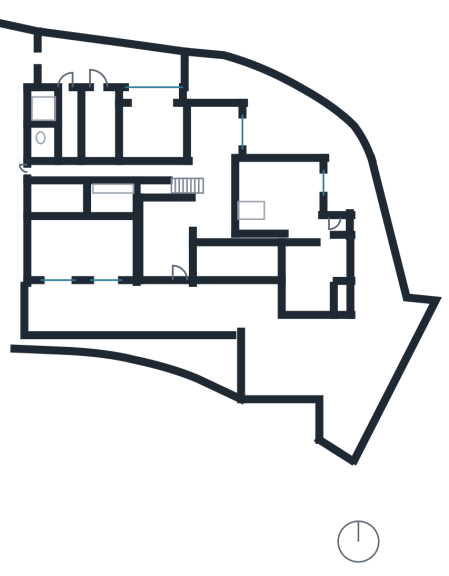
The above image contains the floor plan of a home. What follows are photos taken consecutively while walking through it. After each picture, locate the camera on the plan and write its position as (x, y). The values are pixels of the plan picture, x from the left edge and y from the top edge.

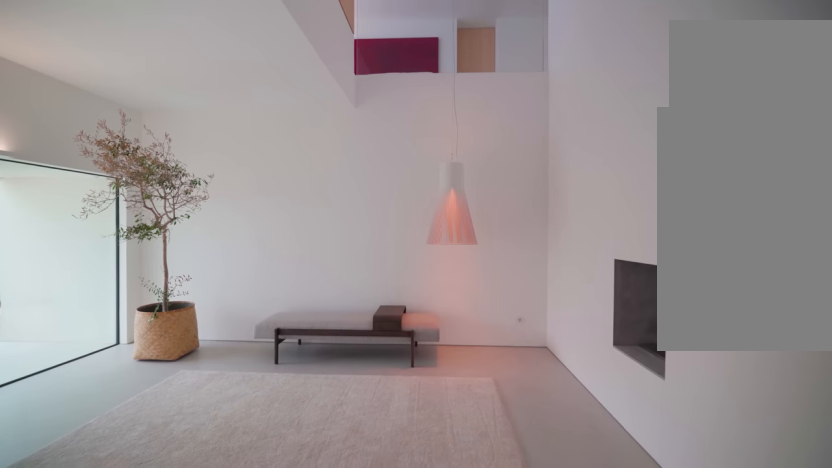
(184, 222)
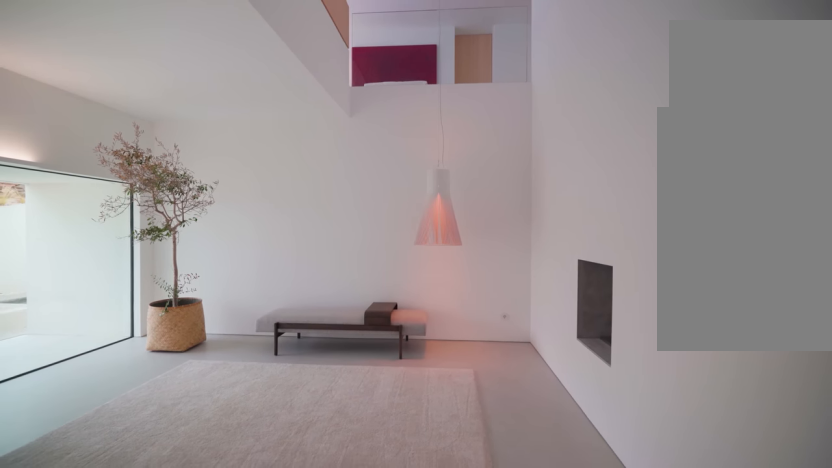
(187, 221)
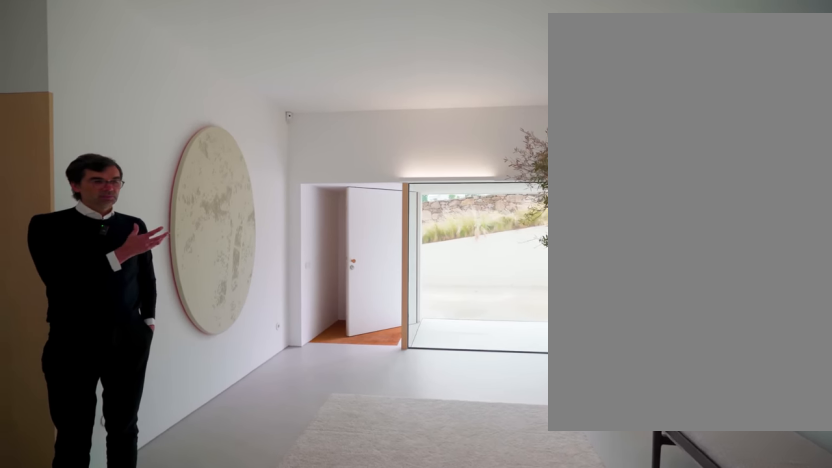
(156, 212)
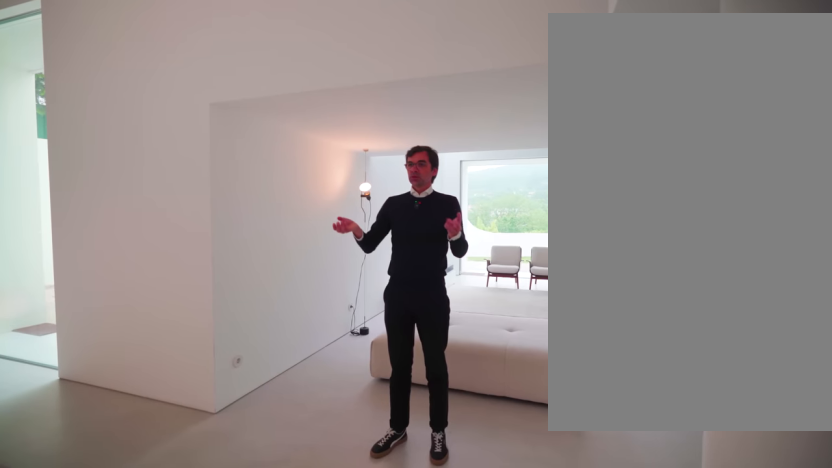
(211, 193)
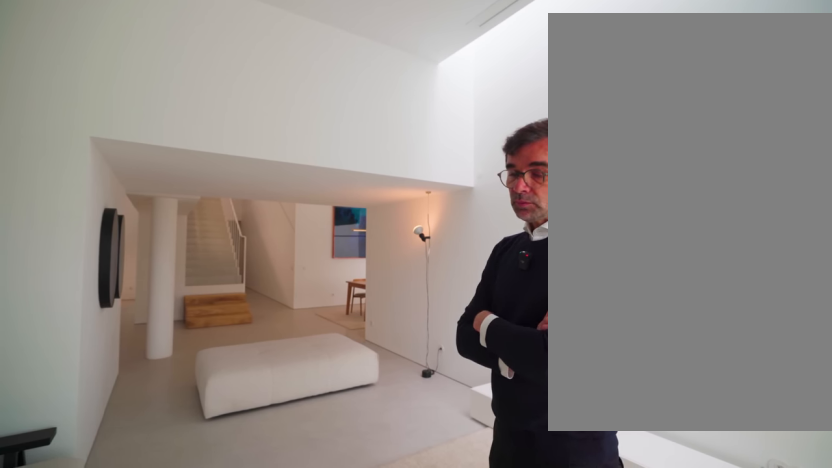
(308, 208)
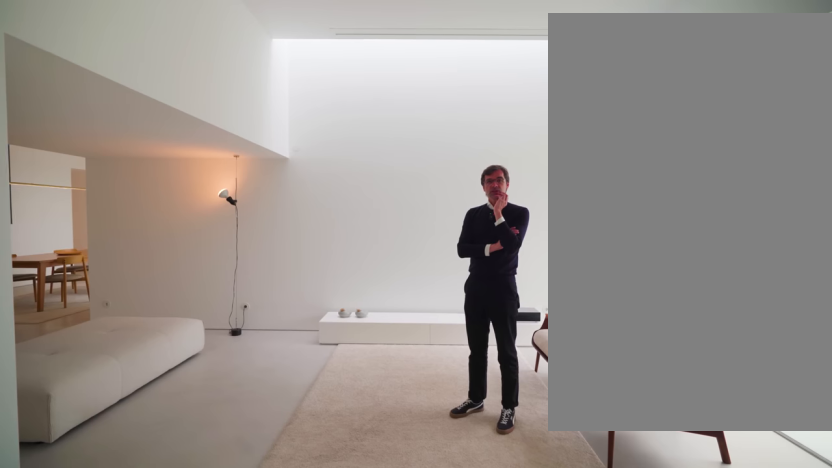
(297, 203)
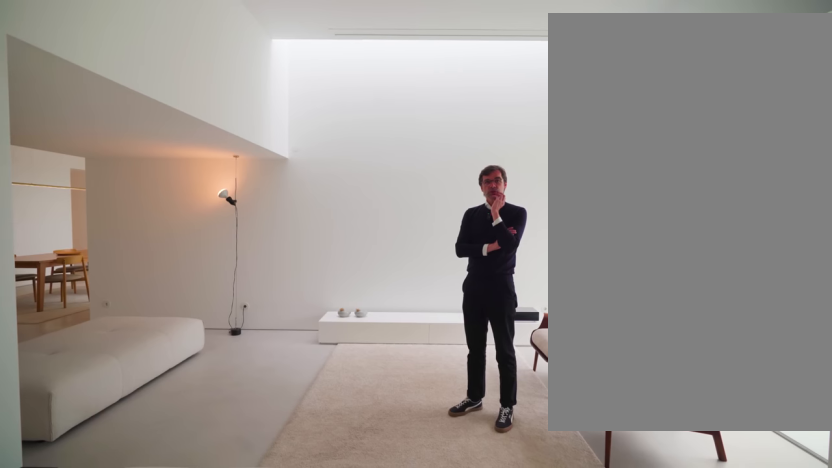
(297, 203)
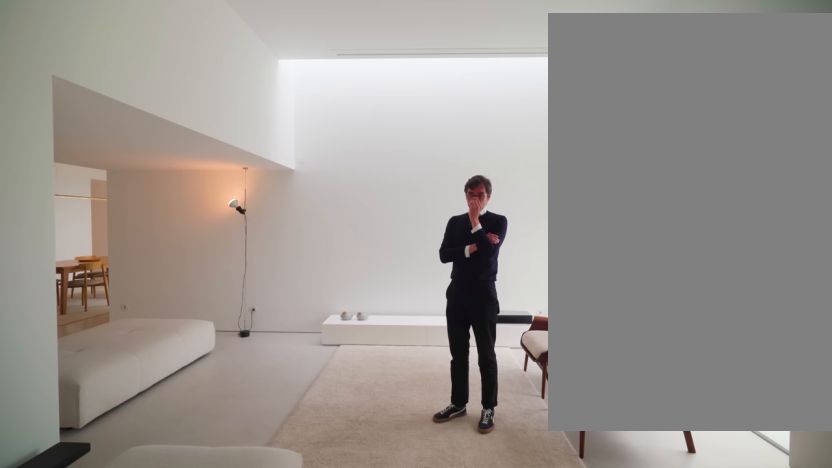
(296, 204)
